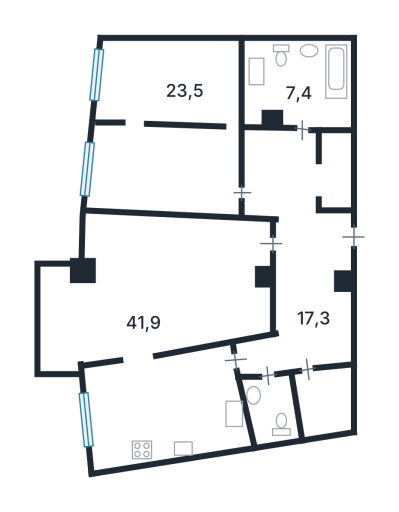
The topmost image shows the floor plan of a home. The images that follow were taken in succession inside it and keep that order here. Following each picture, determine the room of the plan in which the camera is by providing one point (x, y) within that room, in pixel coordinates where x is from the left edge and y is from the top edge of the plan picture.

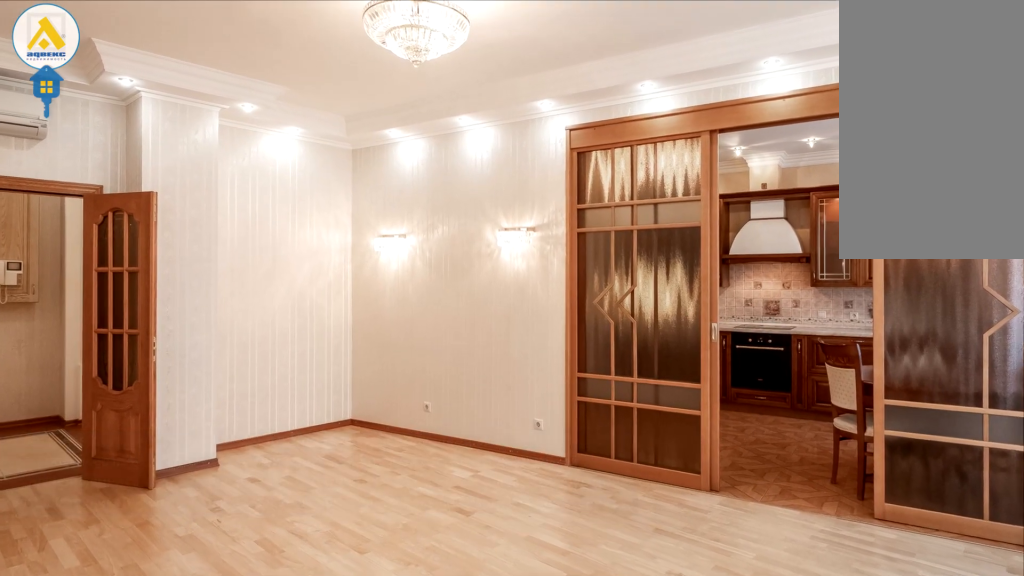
(154, 273)
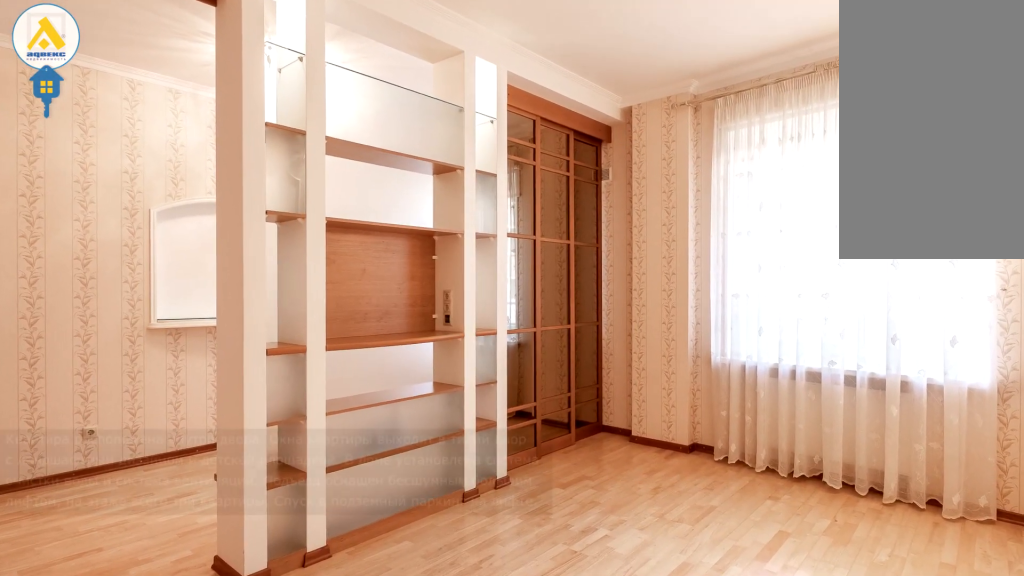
(176, 170)
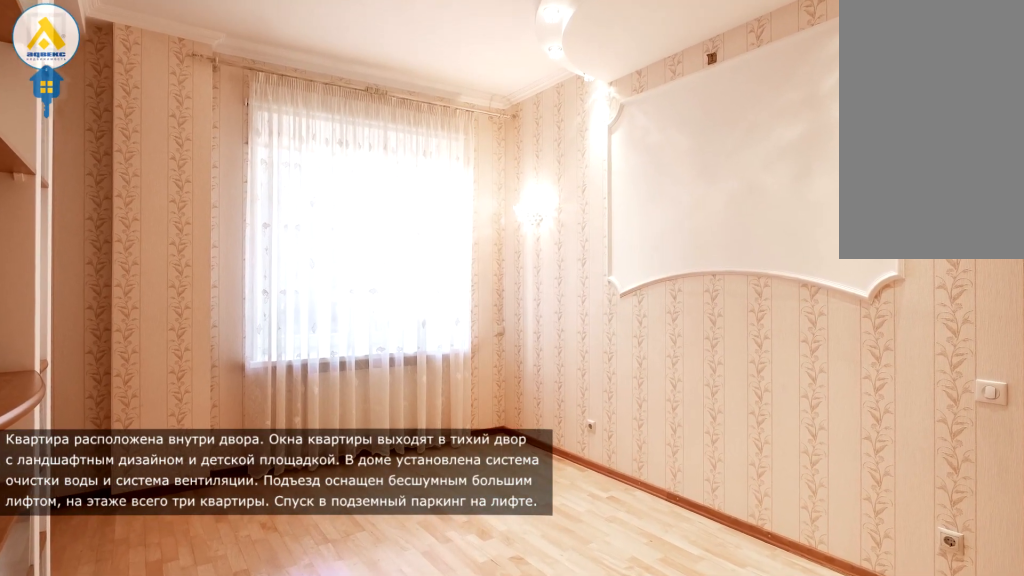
(181, 94)
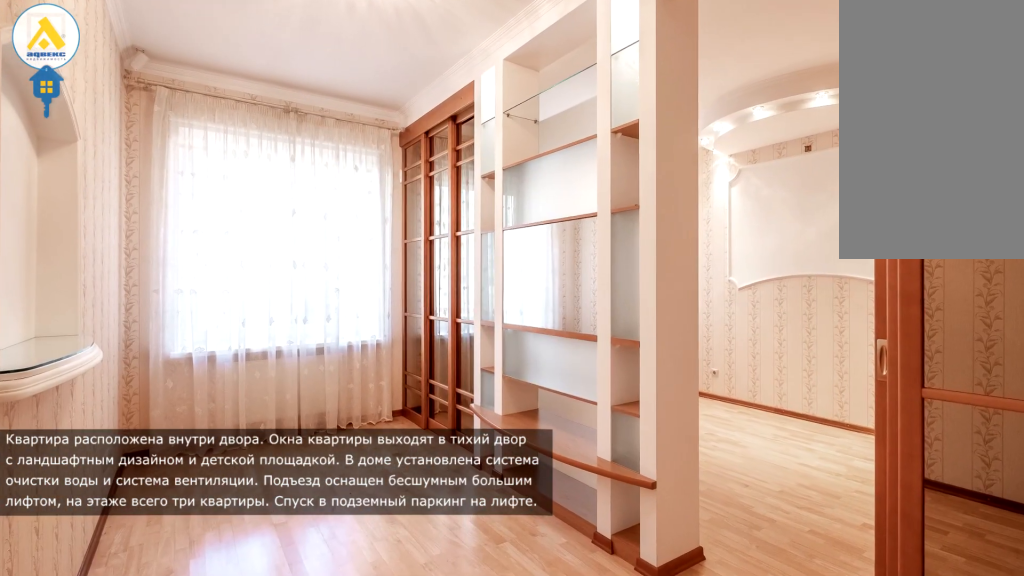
(182, 92)
